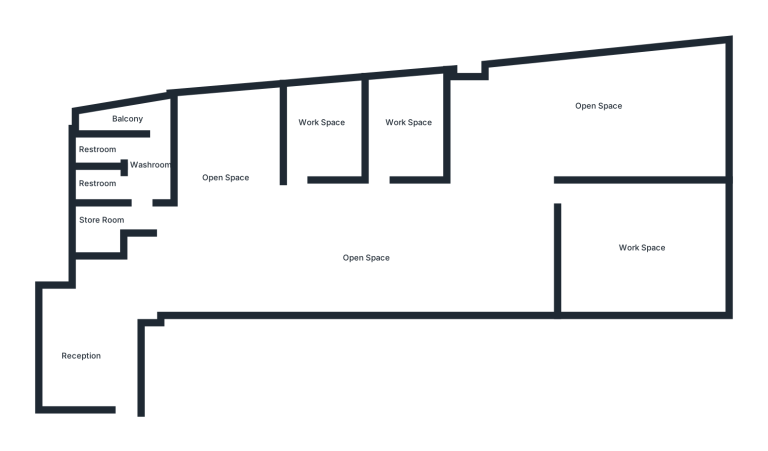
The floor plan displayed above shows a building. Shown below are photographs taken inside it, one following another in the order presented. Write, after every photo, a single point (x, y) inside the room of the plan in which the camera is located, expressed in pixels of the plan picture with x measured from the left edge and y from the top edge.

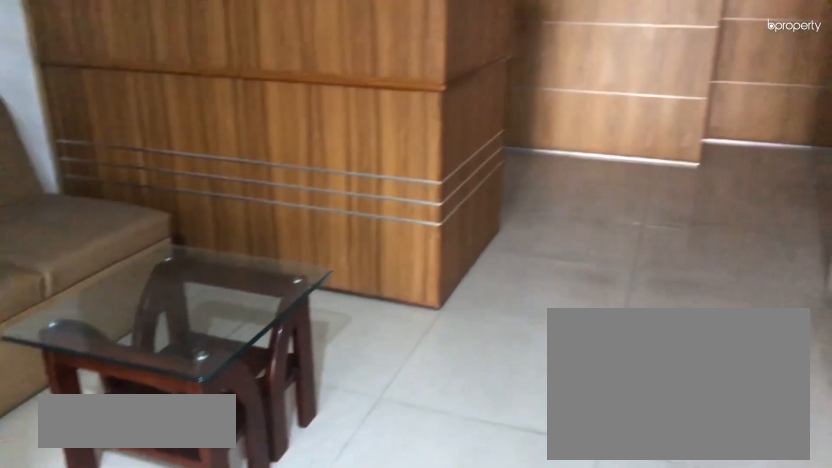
(88, 338)
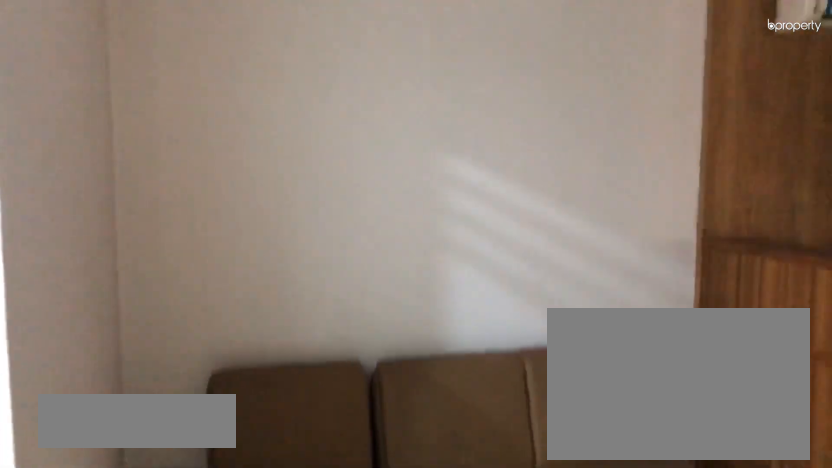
(88, 338)
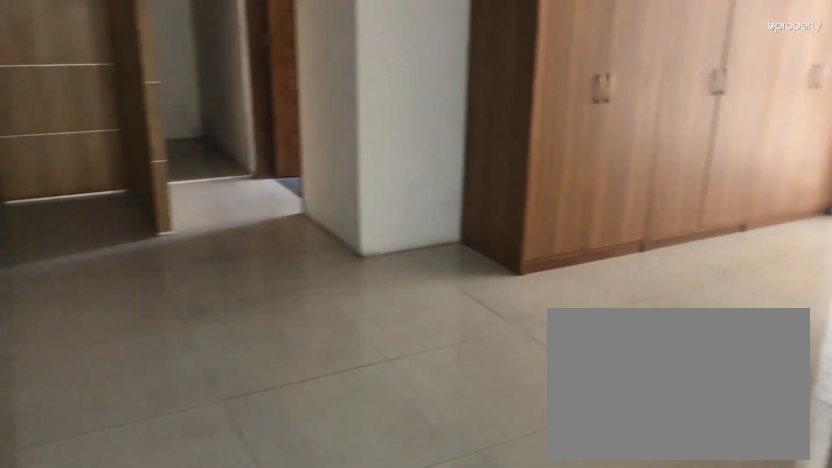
(350, 262)
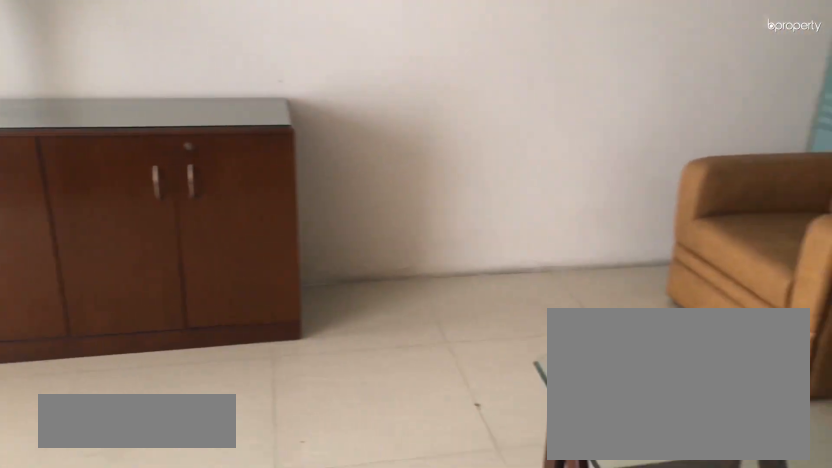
(633, 238)
